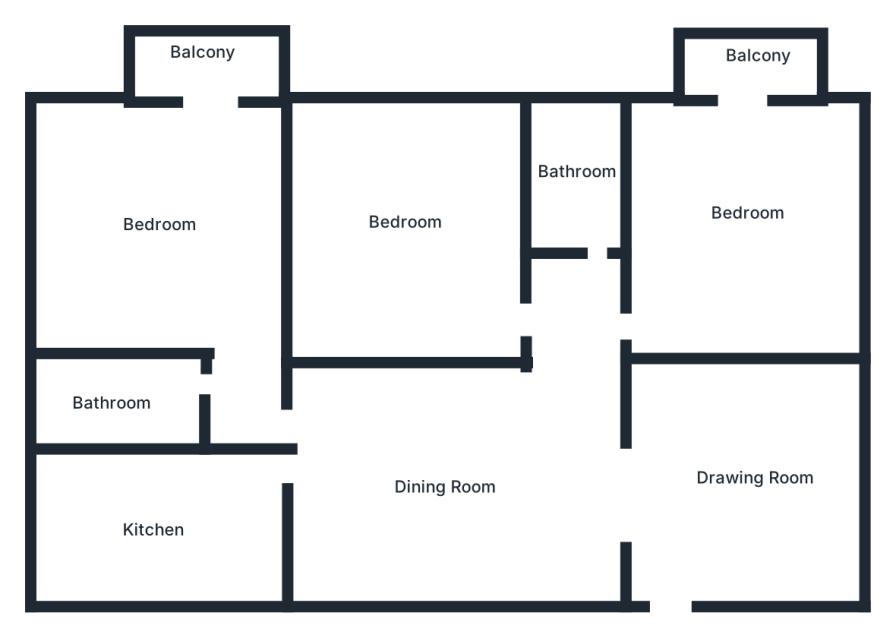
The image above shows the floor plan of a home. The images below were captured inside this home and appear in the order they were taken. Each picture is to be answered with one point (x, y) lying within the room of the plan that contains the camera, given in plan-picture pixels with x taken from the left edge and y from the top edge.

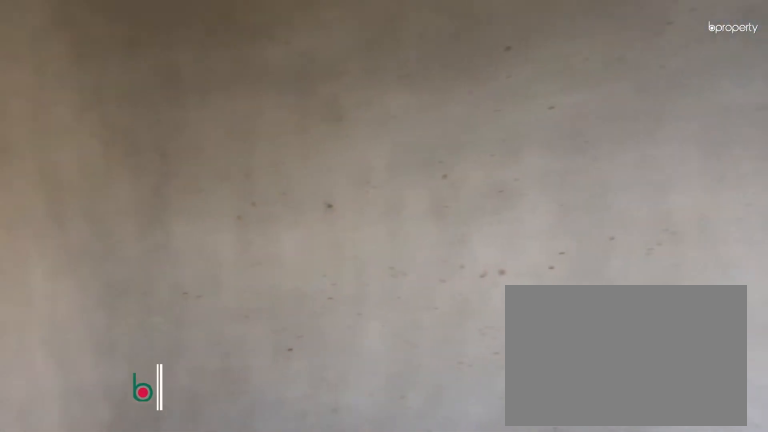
(407, 226)
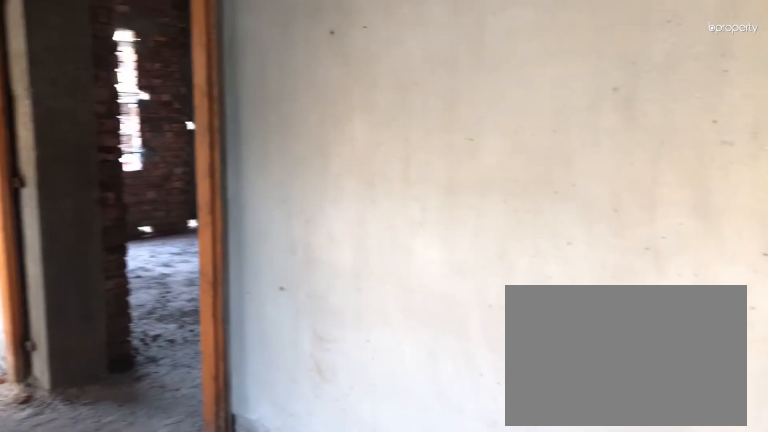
(407, 226)
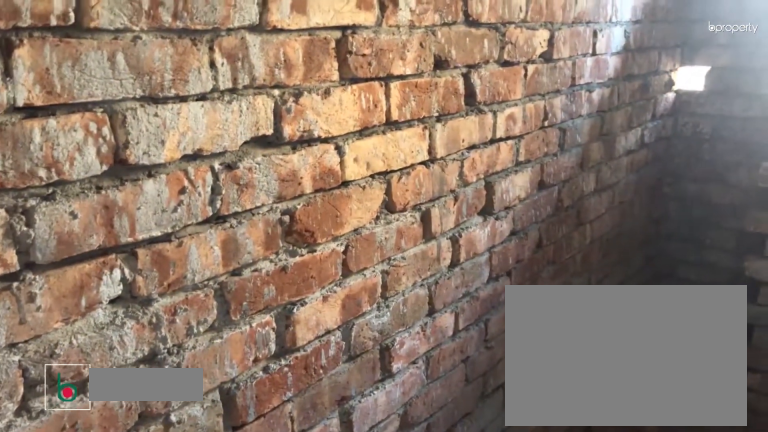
(574, 172)
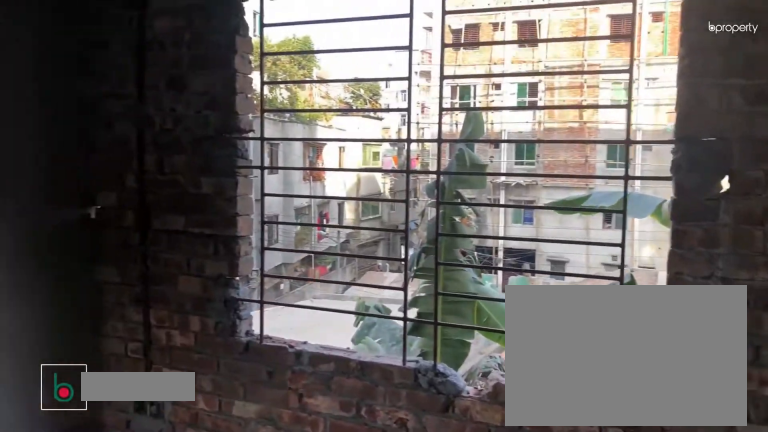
(737, 224)
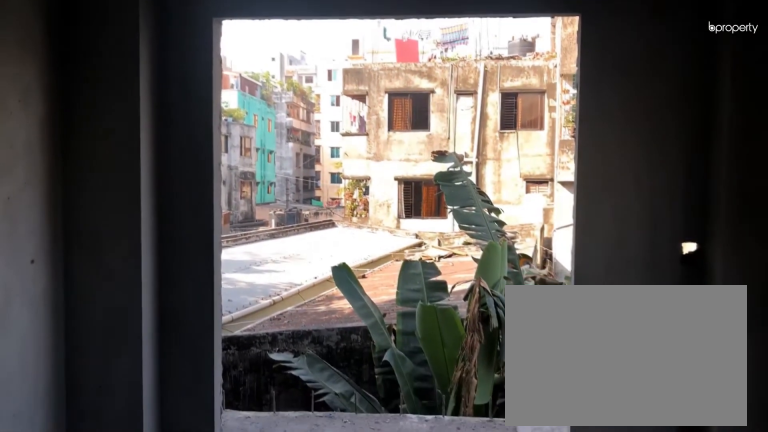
(737, 219)
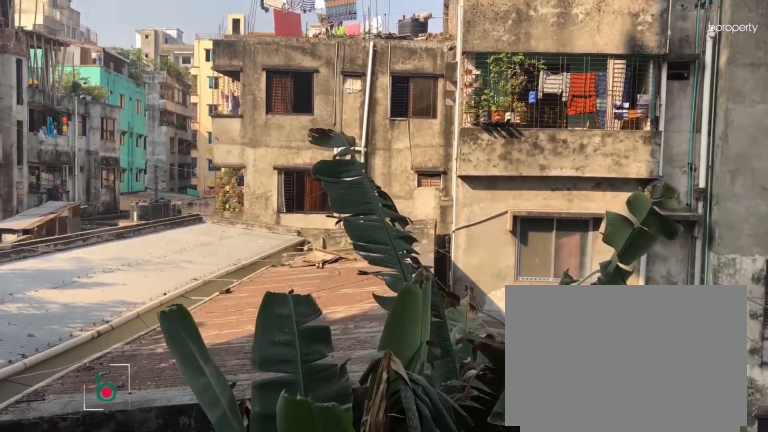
(743, 70)
